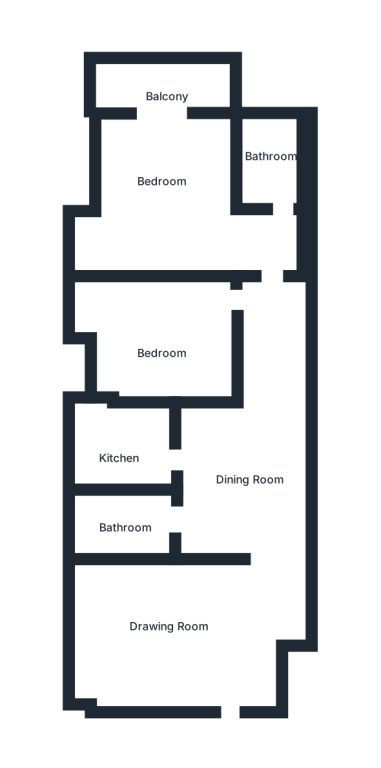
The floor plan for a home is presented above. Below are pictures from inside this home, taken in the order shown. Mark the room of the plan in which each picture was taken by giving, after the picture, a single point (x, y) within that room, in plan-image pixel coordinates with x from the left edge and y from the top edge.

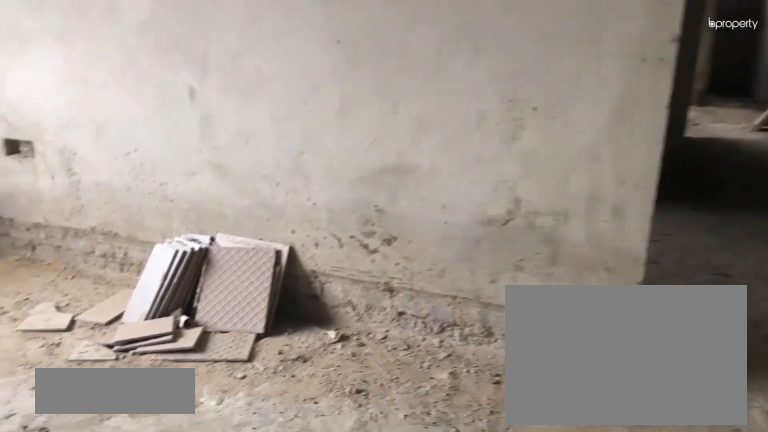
(165, 623)
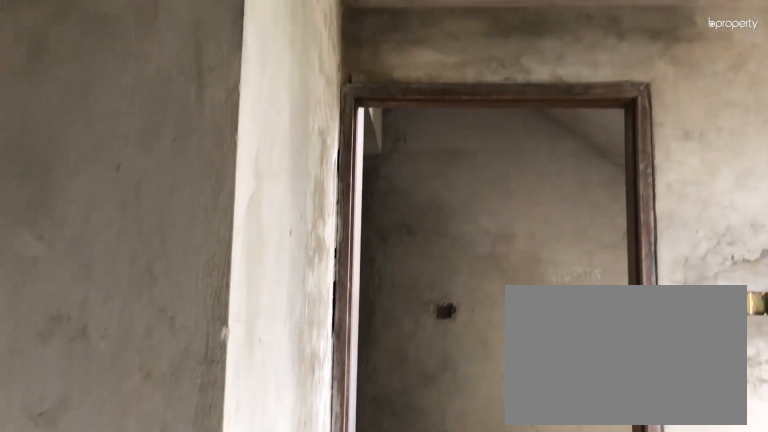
(165, 623)
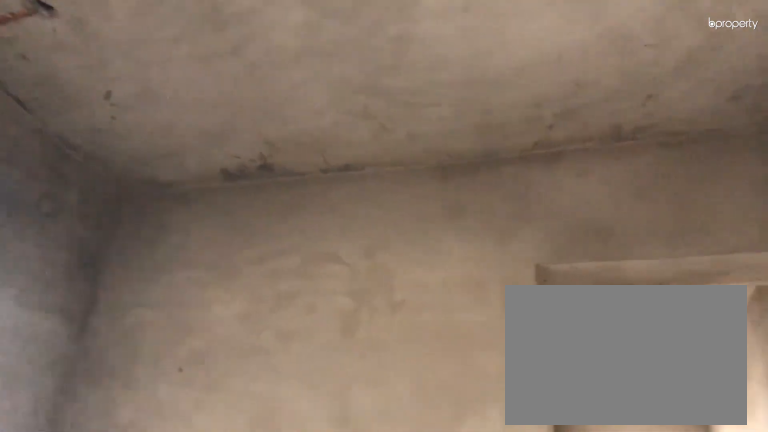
(224, 487)
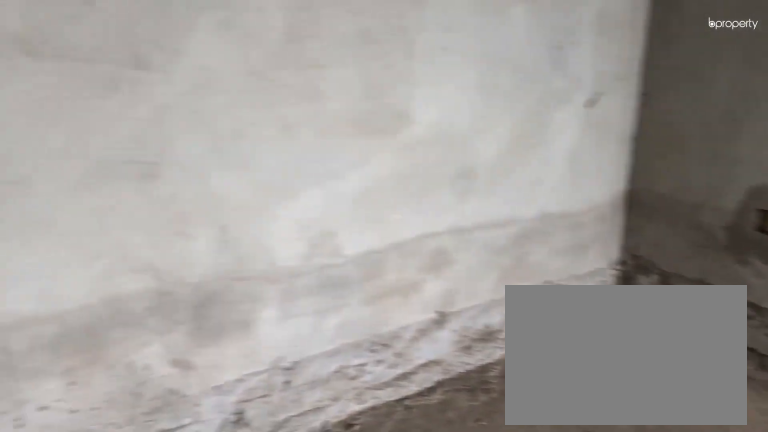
(178, 326)
